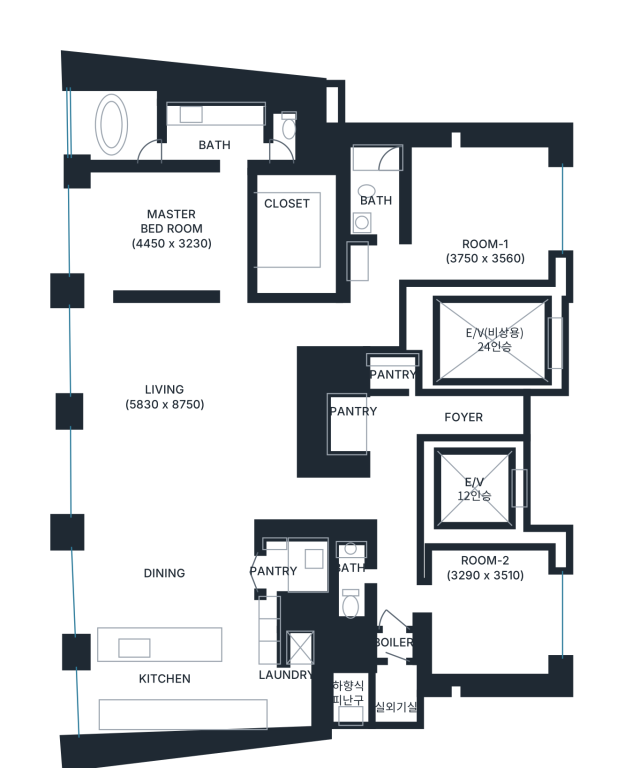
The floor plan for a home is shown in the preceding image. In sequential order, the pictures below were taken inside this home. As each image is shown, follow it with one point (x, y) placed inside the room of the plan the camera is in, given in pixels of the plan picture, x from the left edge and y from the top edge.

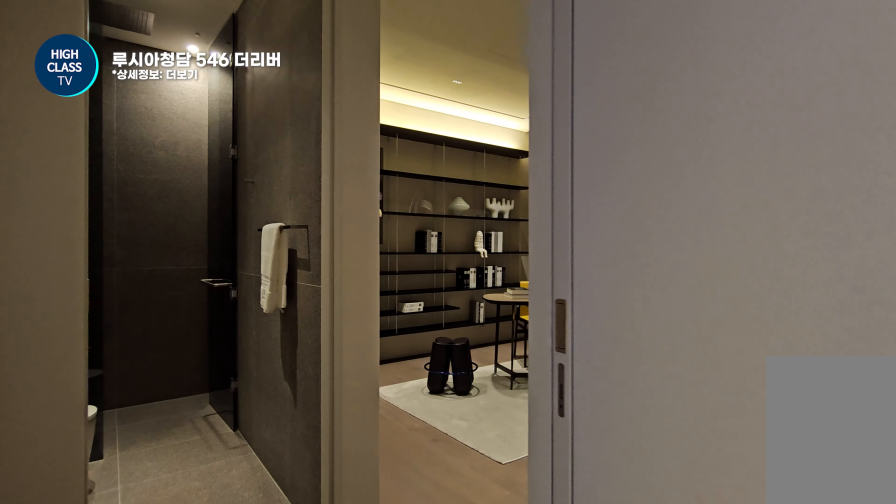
(350, 321)
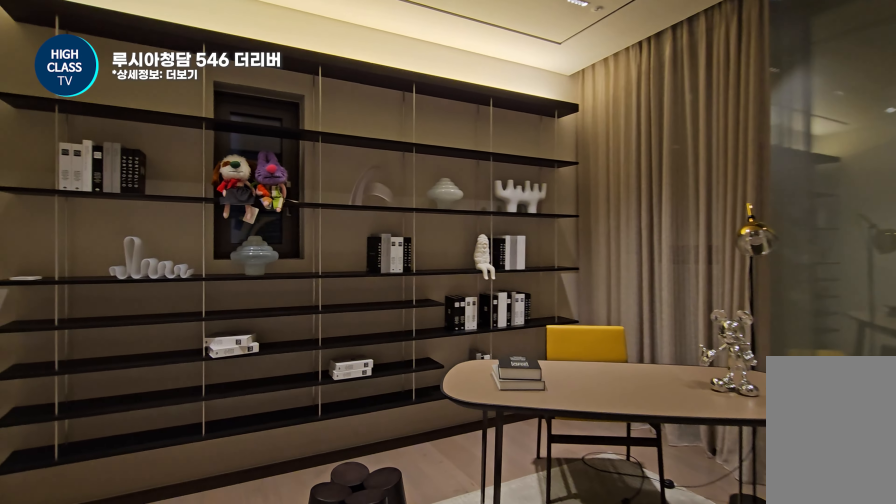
(448, 209)
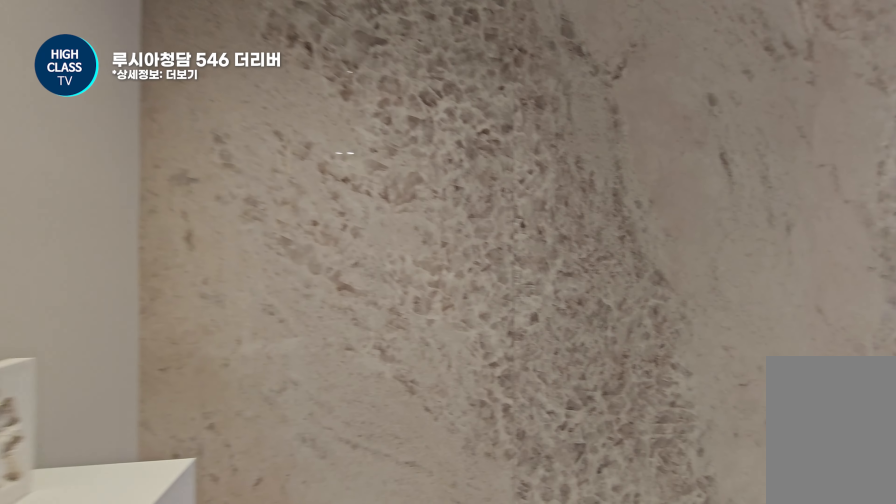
(349, 321)
